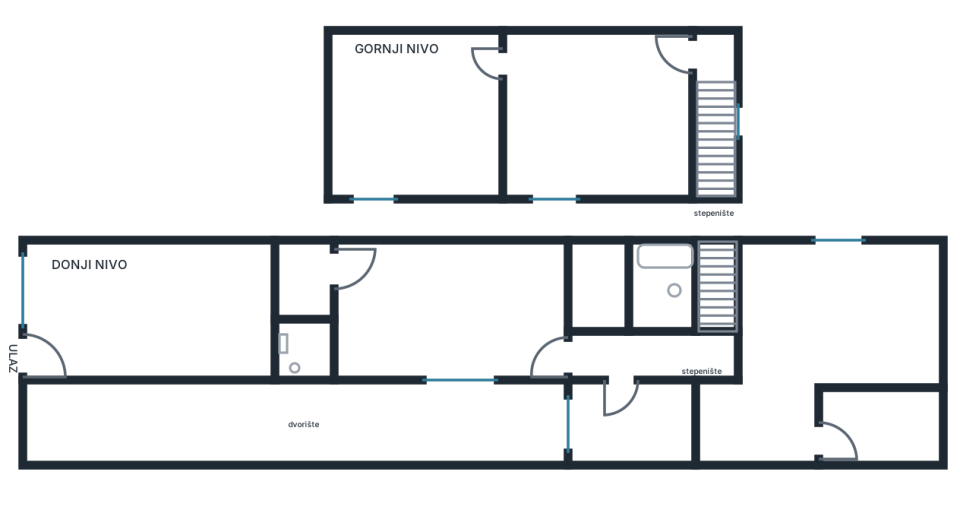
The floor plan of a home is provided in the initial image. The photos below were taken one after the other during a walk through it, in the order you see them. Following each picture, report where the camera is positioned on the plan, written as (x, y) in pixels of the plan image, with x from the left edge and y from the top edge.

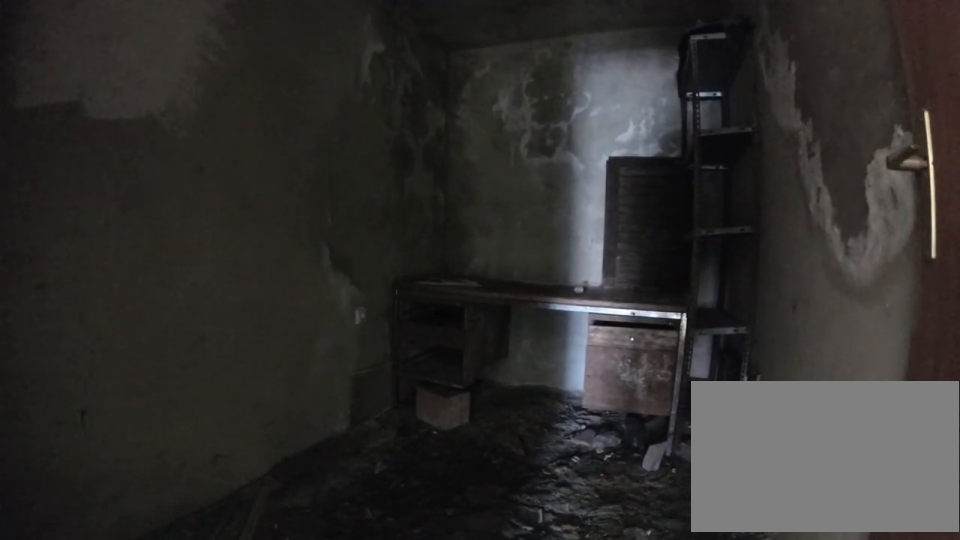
(836, 422)
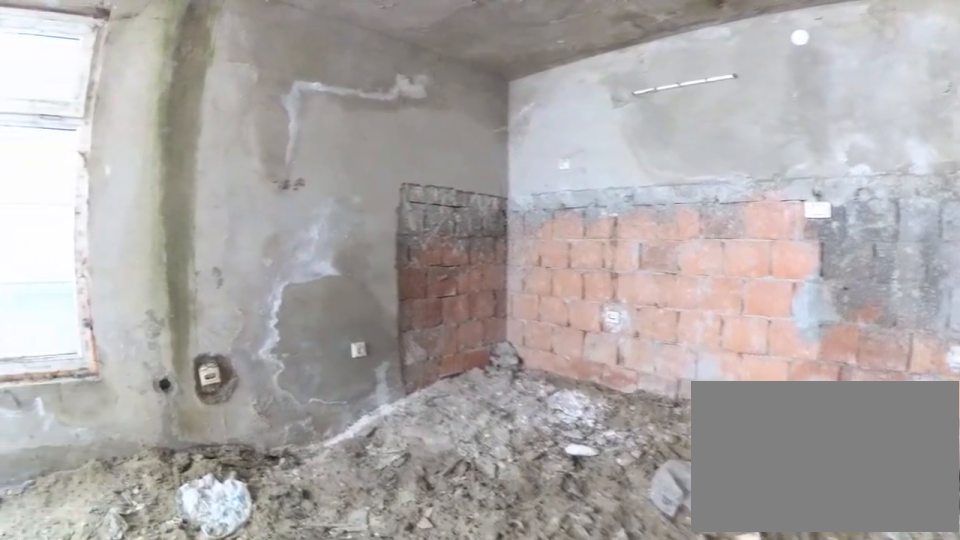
(820, 348)
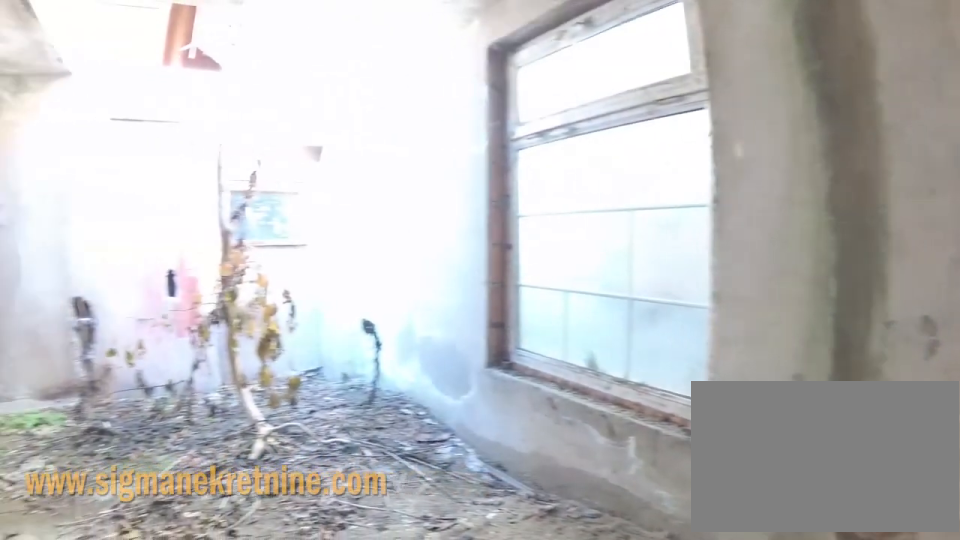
(844, 333)
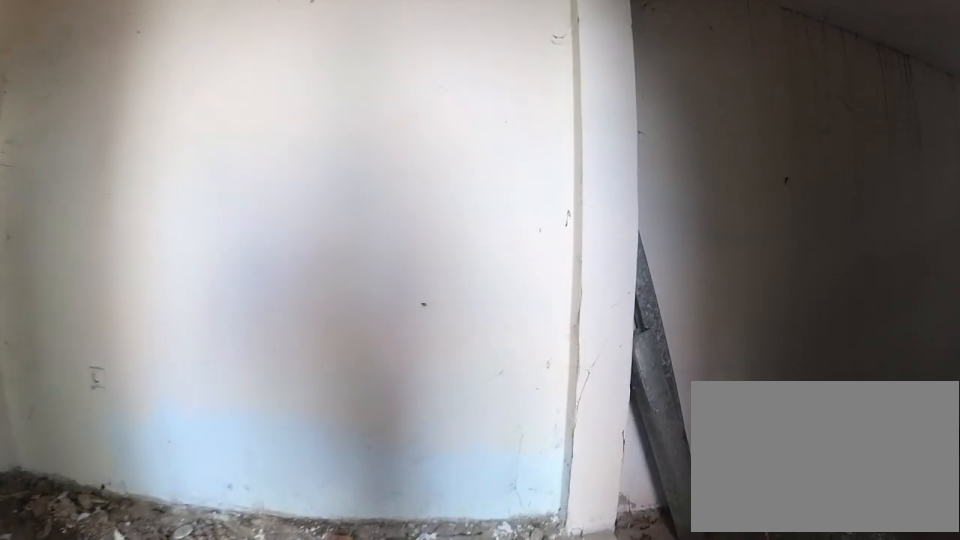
(796, 361)
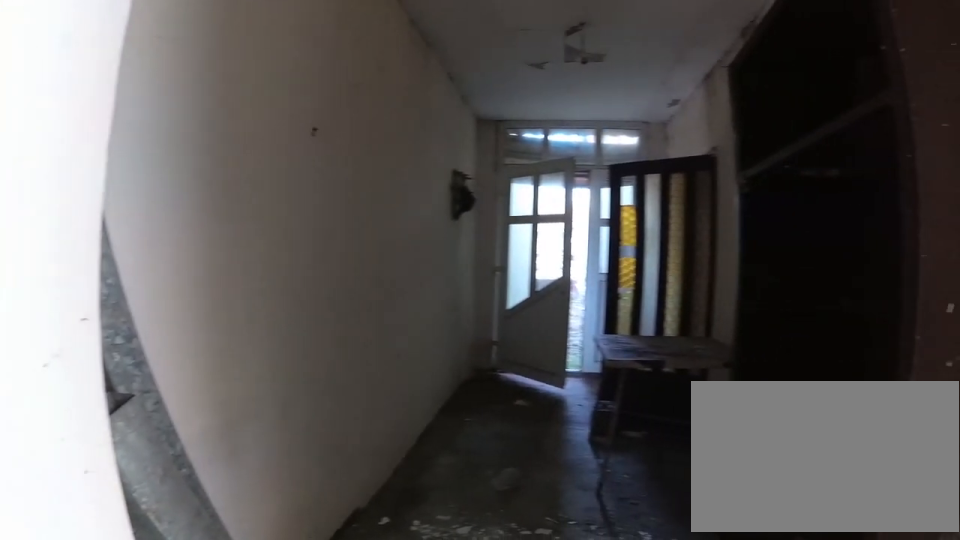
(805, 404)
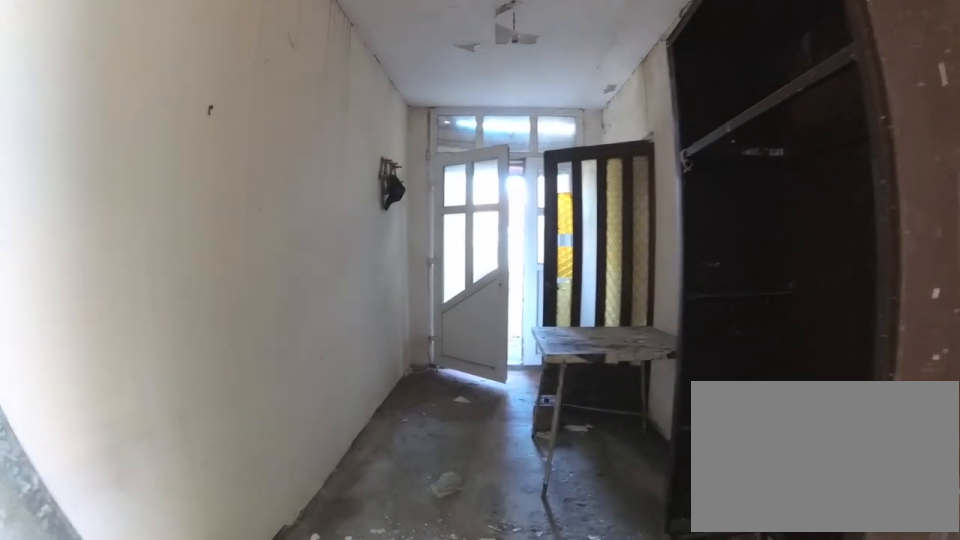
(769, 426)
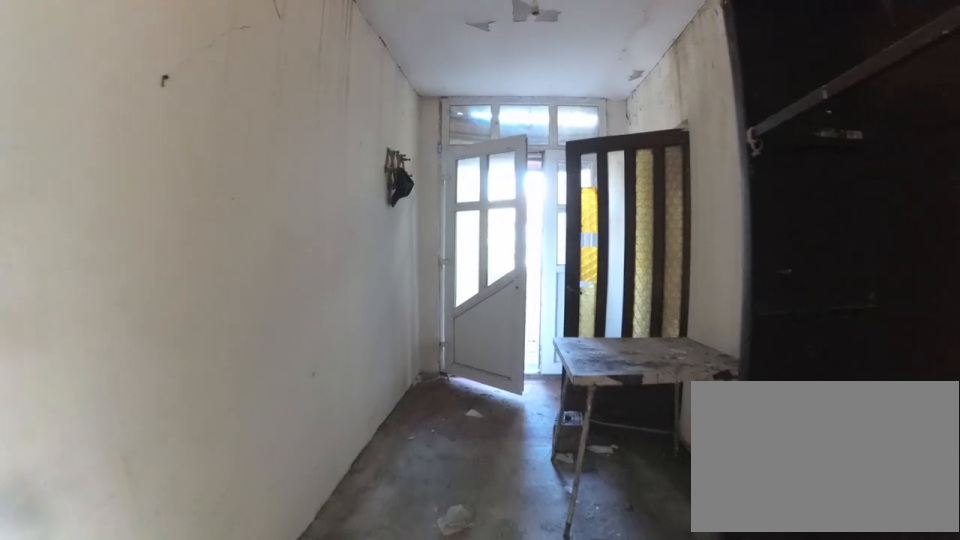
(760, 427)
